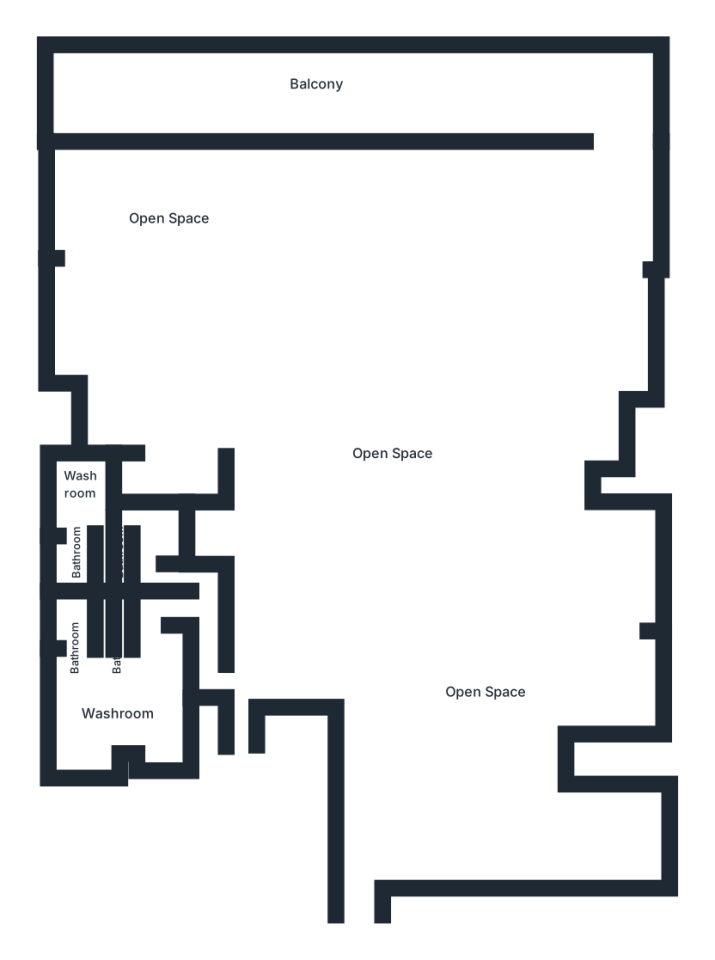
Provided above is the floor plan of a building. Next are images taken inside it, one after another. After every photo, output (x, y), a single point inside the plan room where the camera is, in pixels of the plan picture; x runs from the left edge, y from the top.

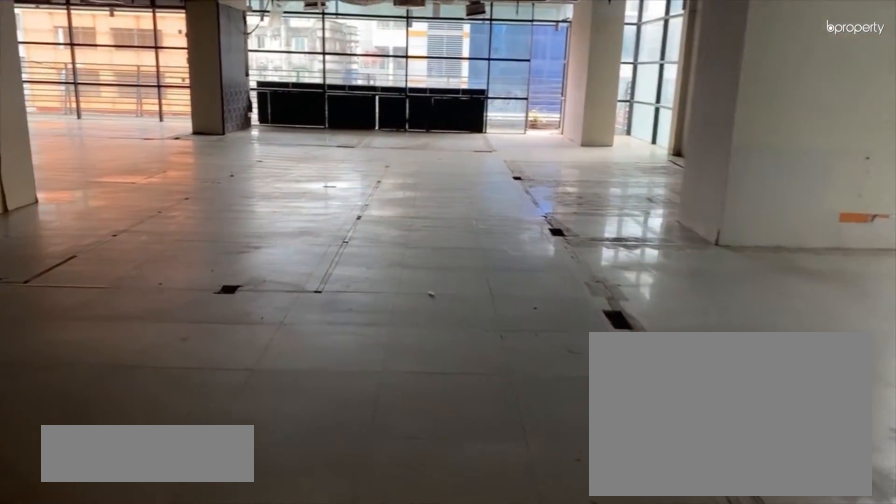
(431, 542)
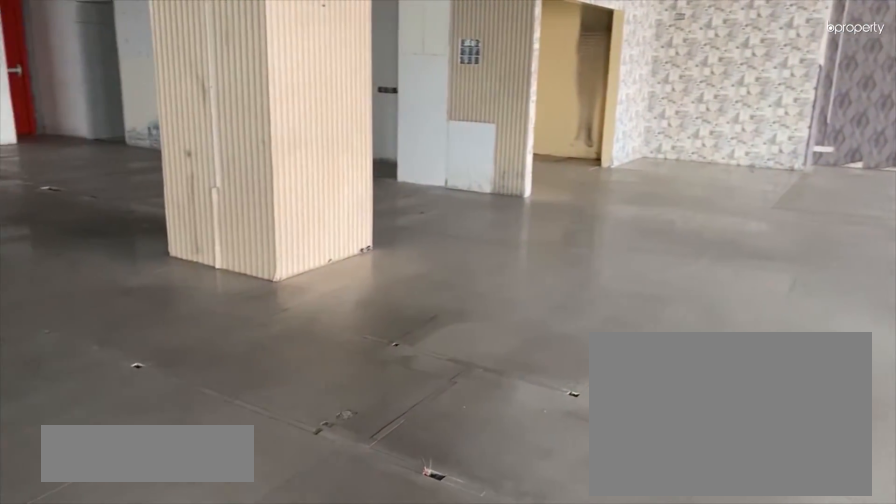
(354, 381)
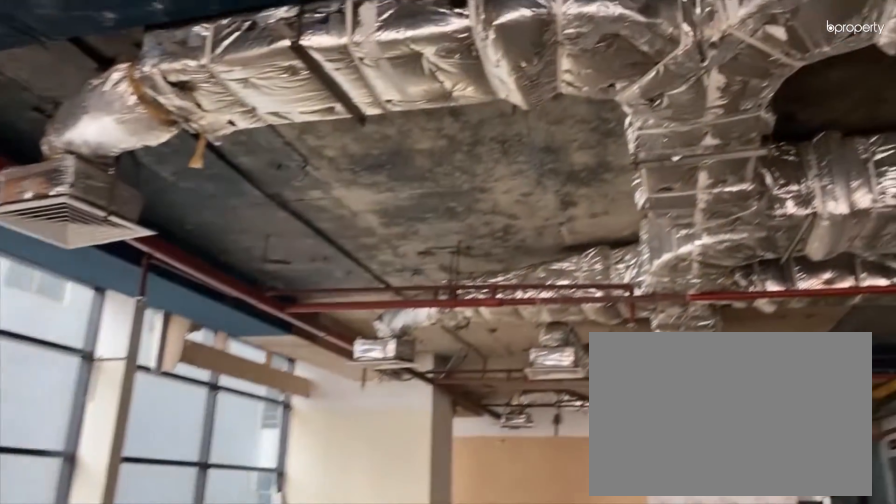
(360, 515)
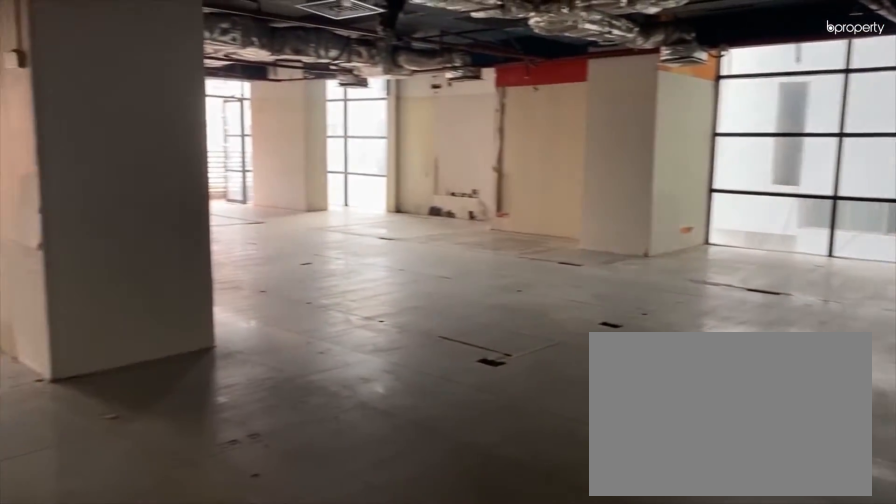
(296, 641)
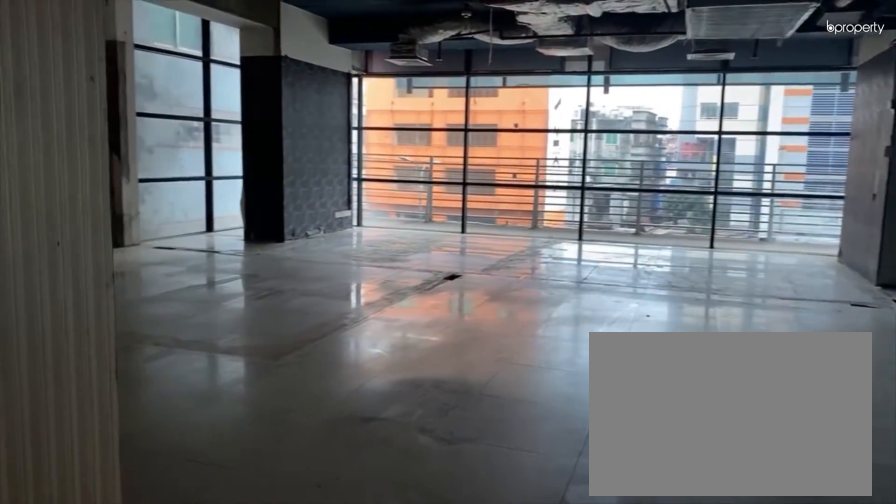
(189, 403)
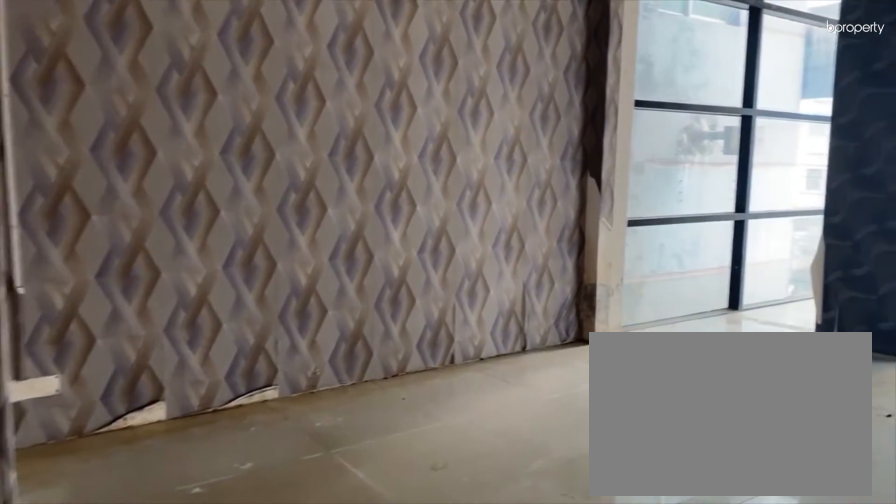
(189, 403)
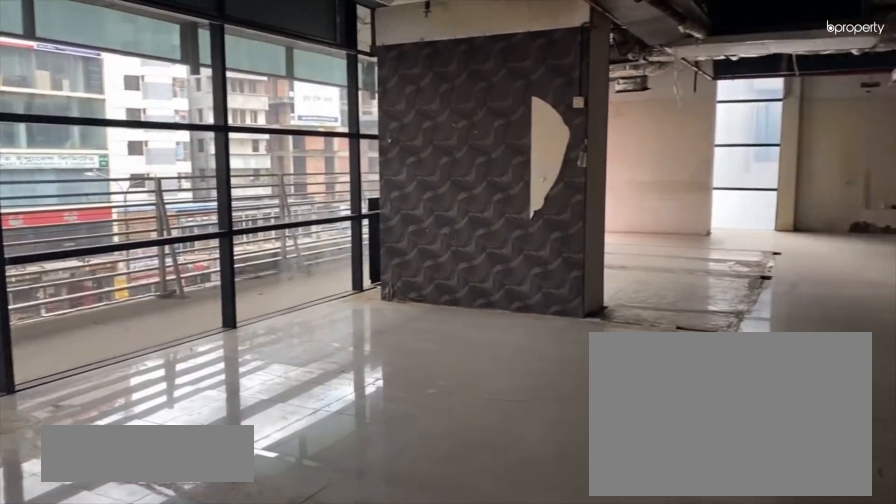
(243, 242)
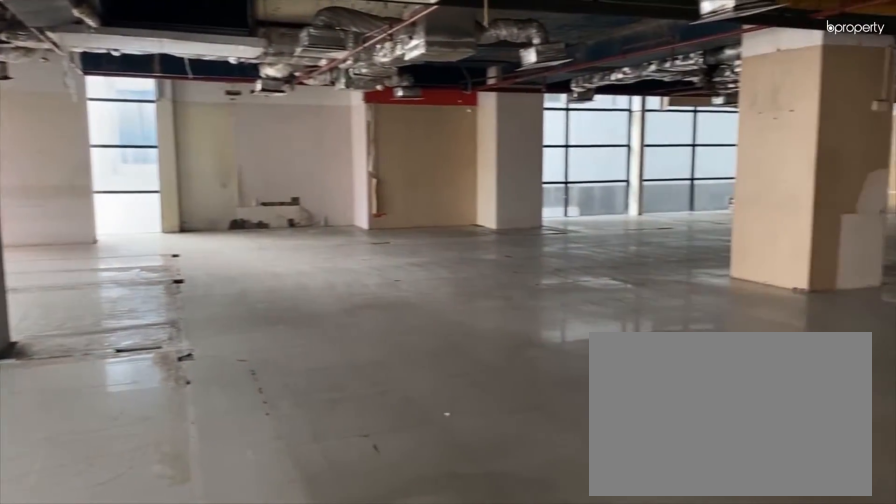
(515, 233)
